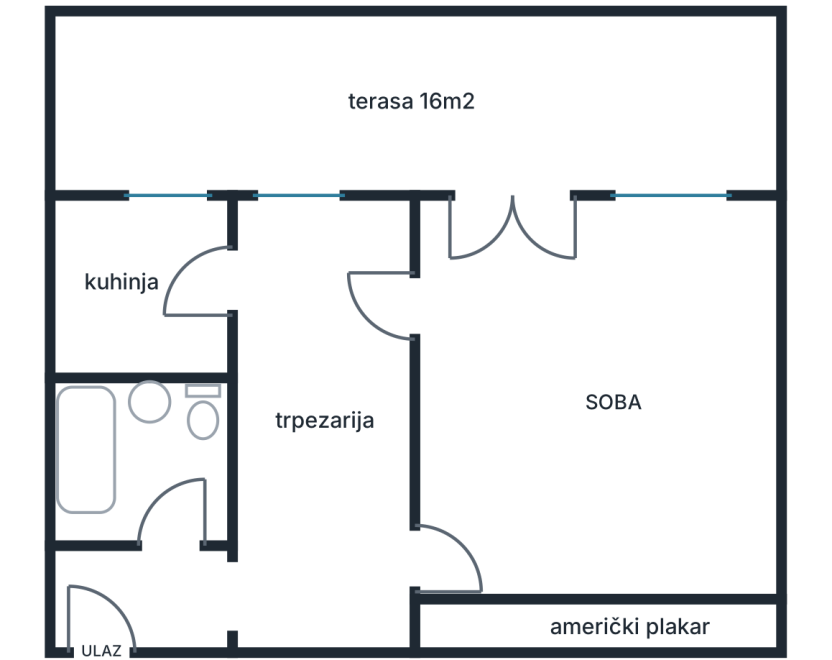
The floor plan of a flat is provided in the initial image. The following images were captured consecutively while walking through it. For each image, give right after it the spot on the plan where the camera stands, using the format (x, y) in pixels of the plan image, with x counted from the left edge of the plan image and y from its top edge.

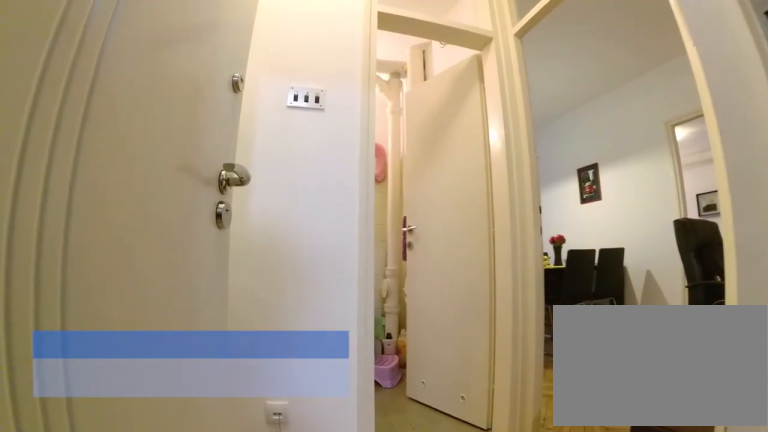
(100, 628)
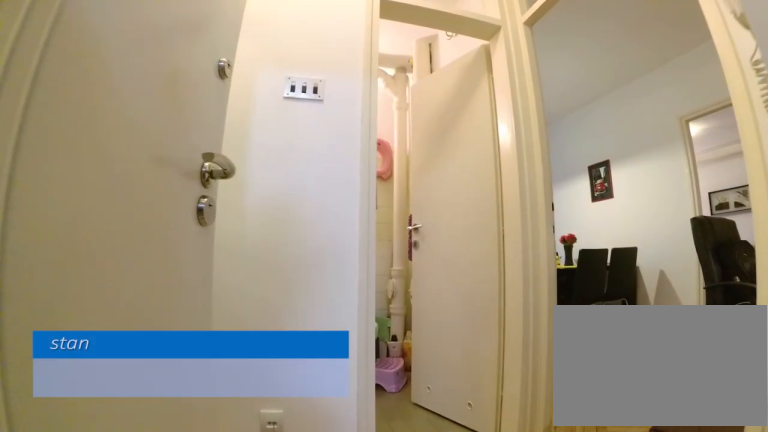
(105, 624)
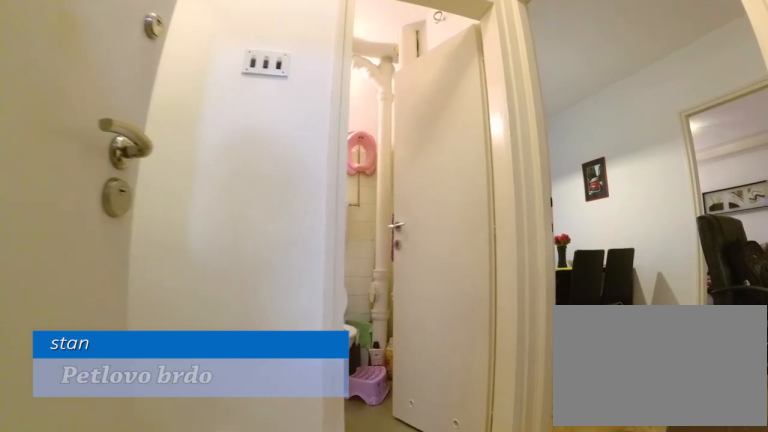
(113, 613)
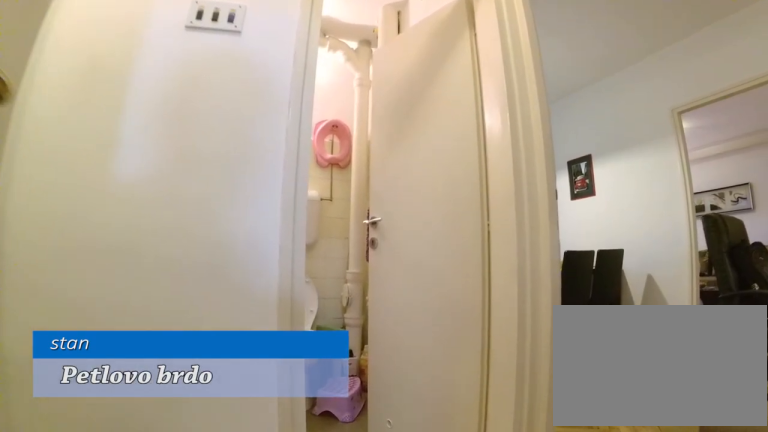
(121, 605)
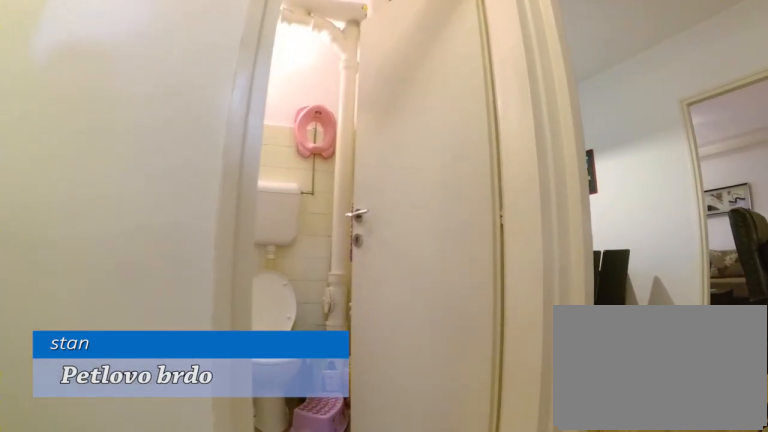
(134, 596)
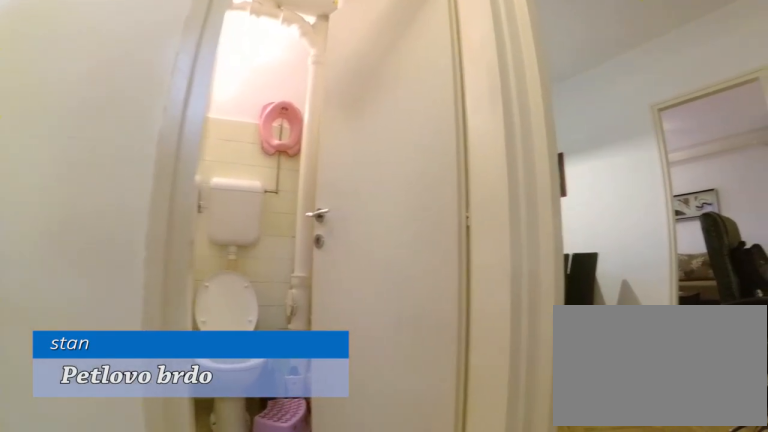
(140, 592)
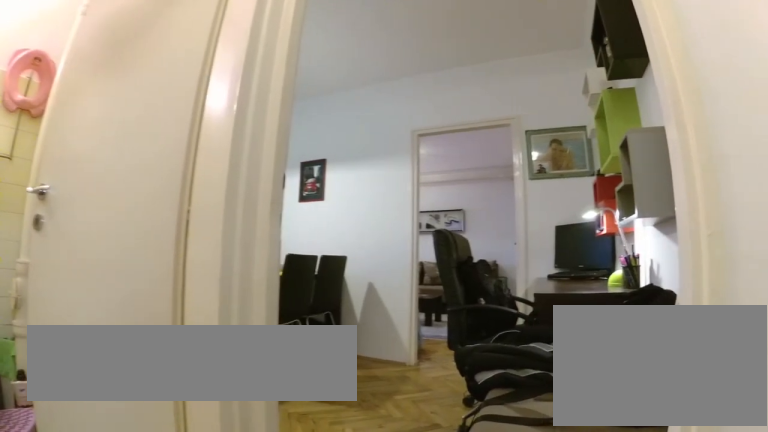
(165, 602)
